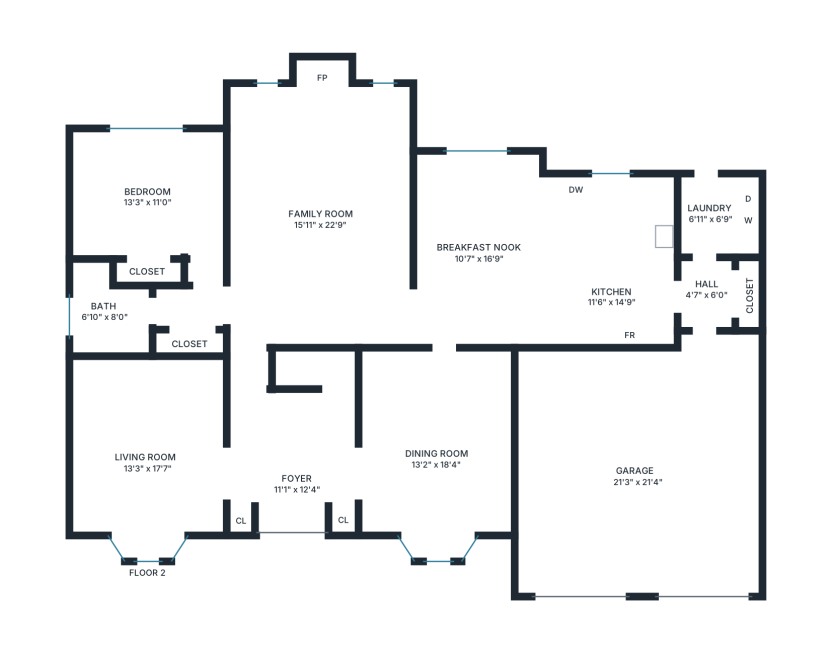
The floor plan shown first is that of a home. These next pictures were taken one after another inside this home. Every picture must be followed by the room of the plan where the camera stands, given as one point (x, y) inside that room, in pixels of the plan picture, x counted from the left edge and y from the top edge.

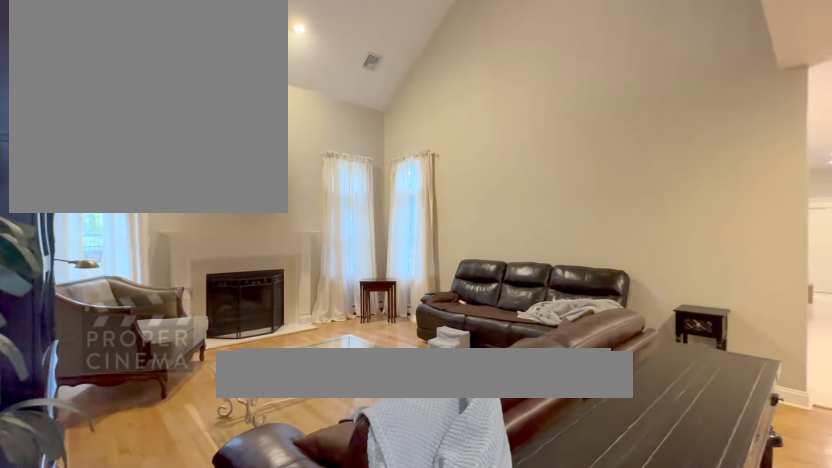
(320, 214)
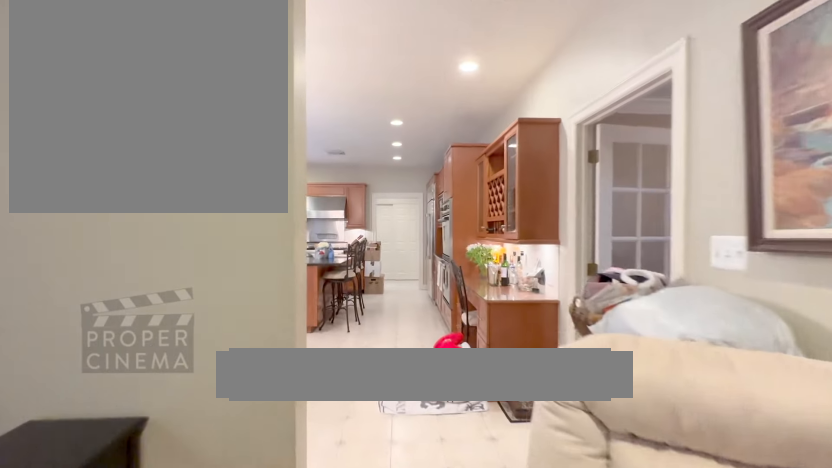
(320, 214)
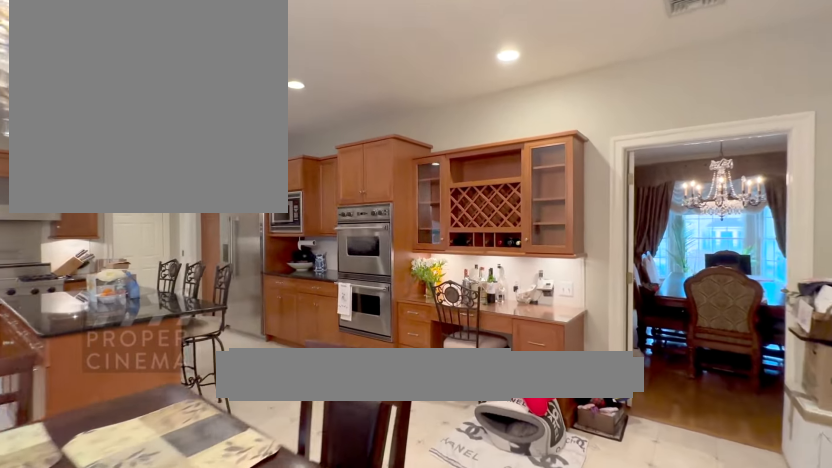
(478, 250)
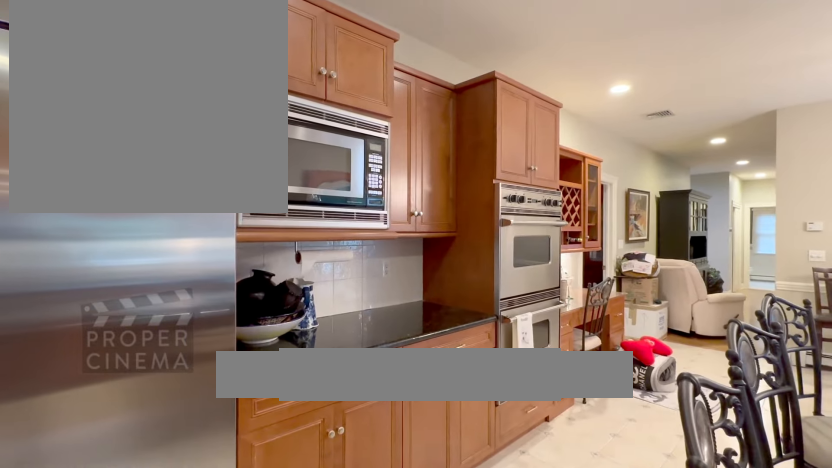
(610, 259)
